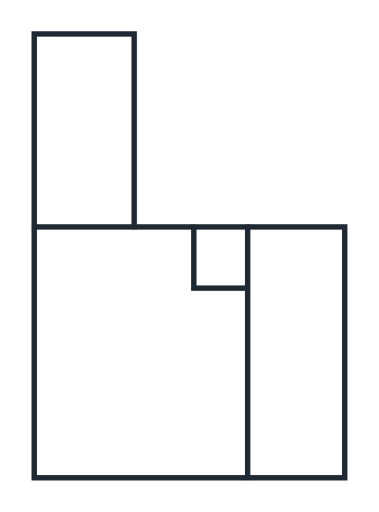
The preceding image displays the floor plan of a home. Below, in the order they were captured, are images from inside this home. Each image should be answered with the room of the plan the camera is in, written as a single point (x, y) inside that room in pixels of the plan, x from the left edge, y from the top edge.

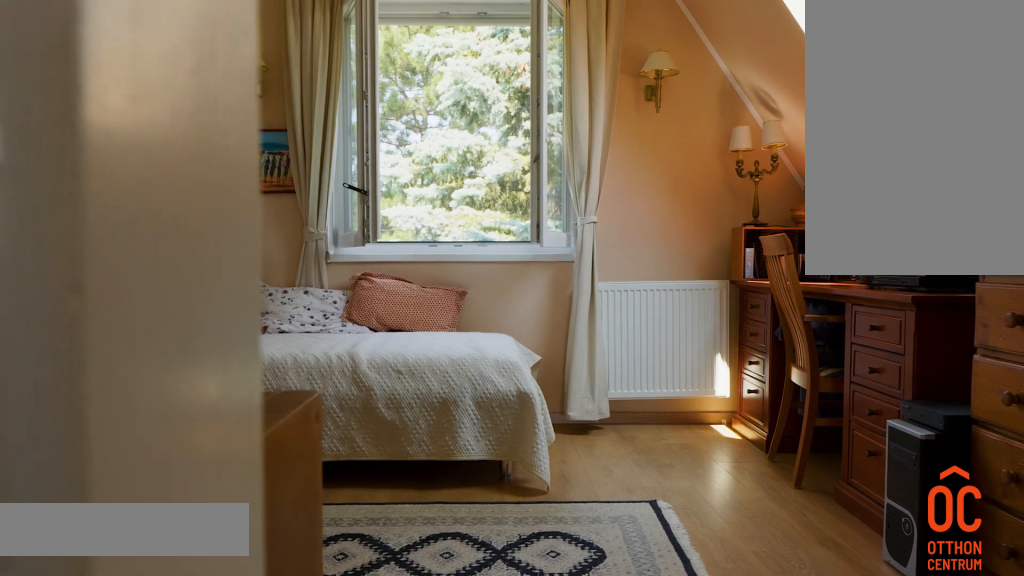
(98, 130)
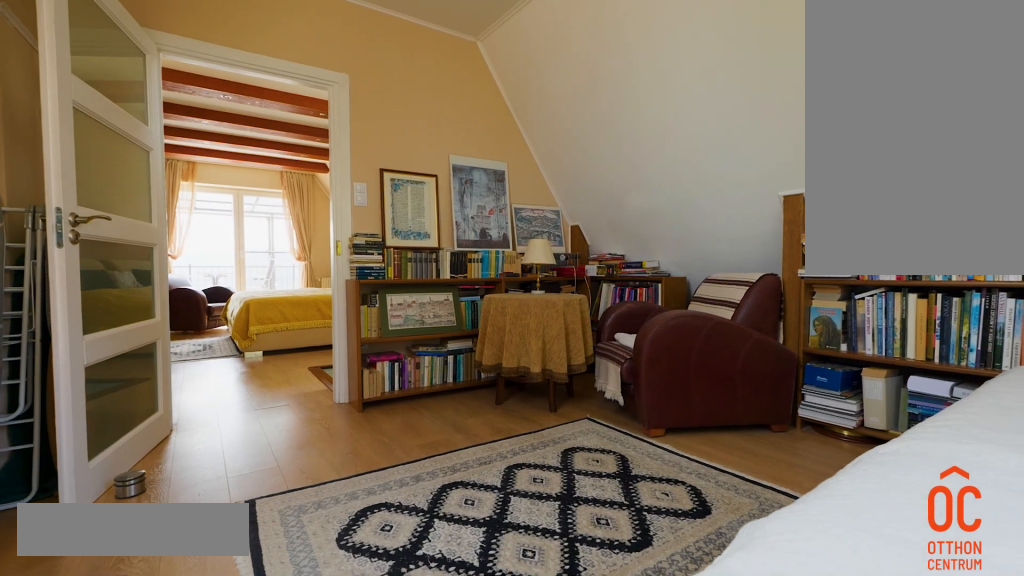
(98, 130)
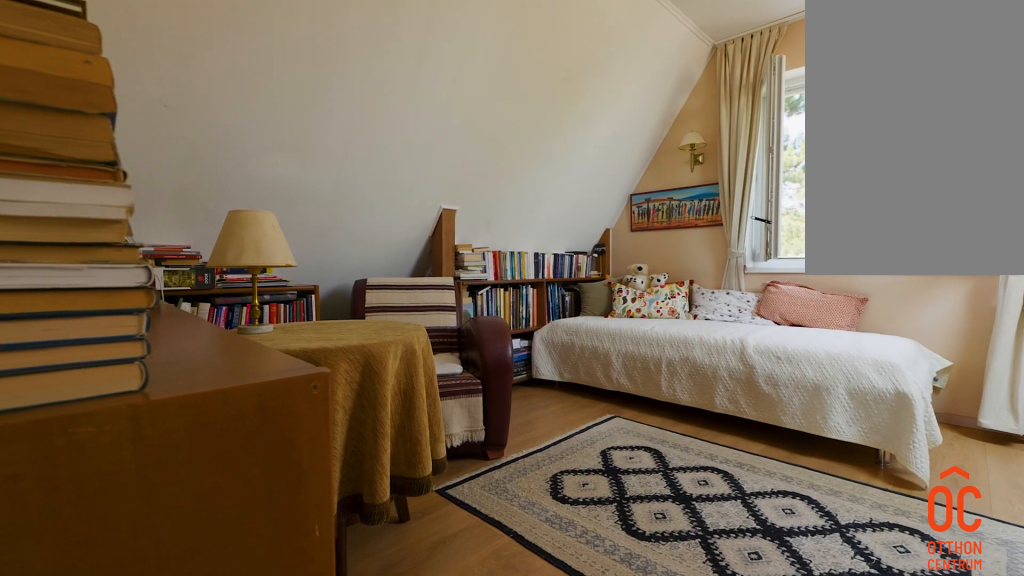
(98, 130)
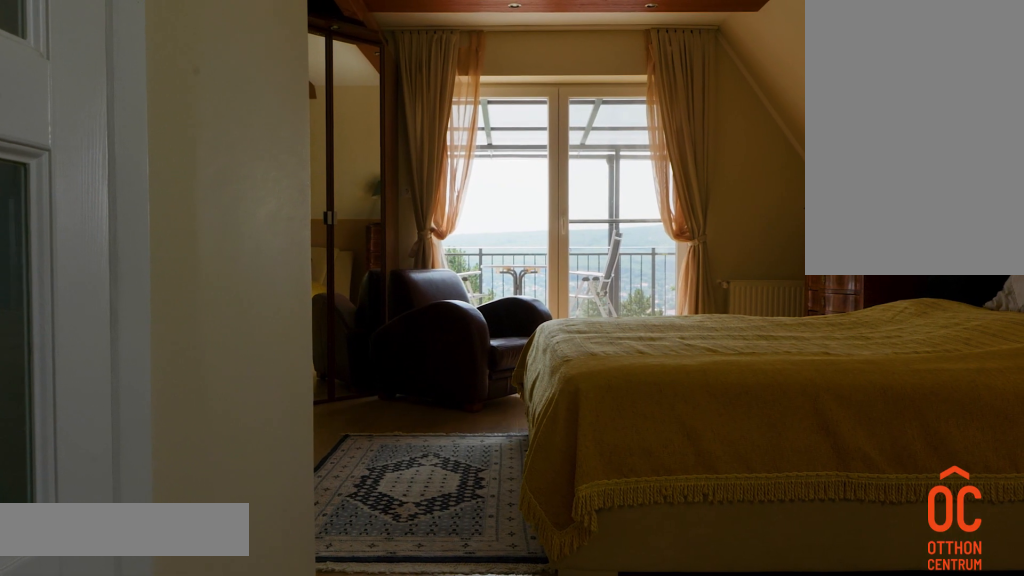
(98, 378)
